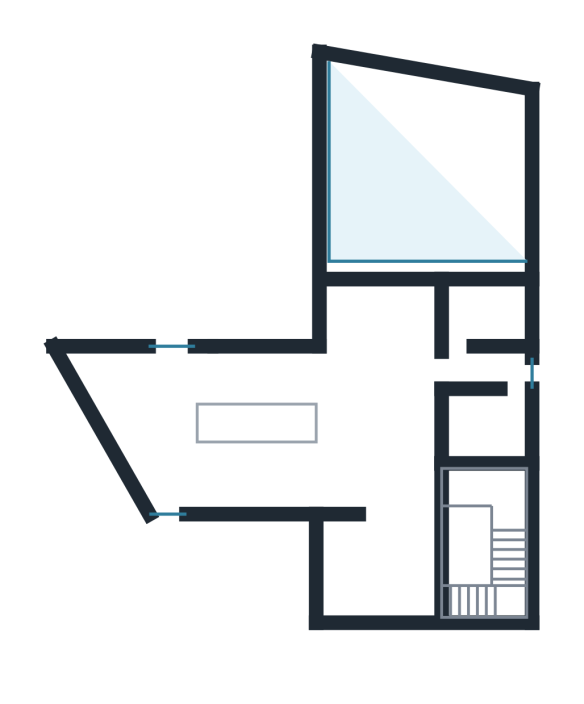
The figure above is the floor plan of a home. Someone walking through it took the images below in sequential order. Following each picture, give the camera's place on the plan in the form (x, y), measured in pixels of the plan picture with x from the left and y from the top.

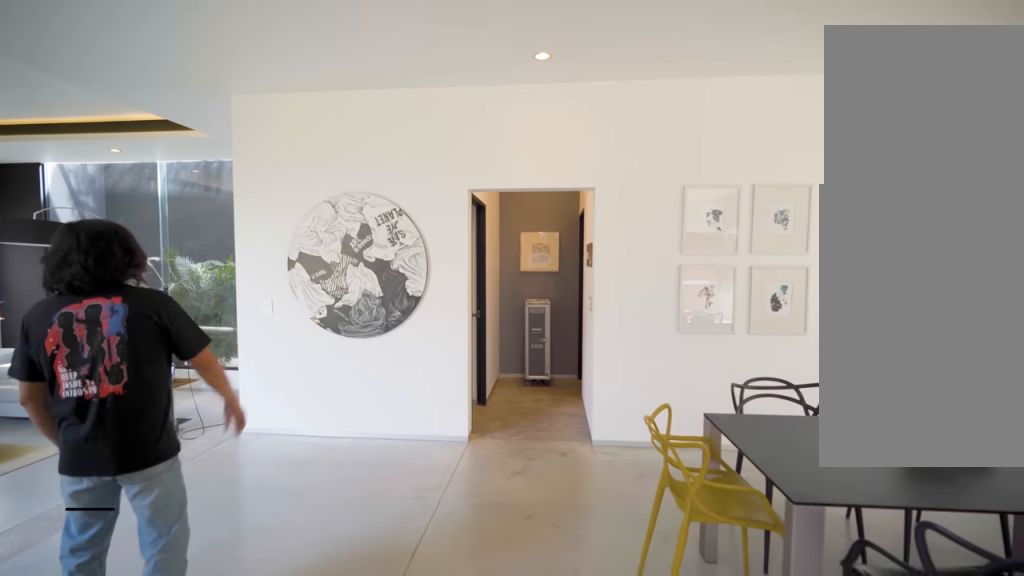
(400, 368)
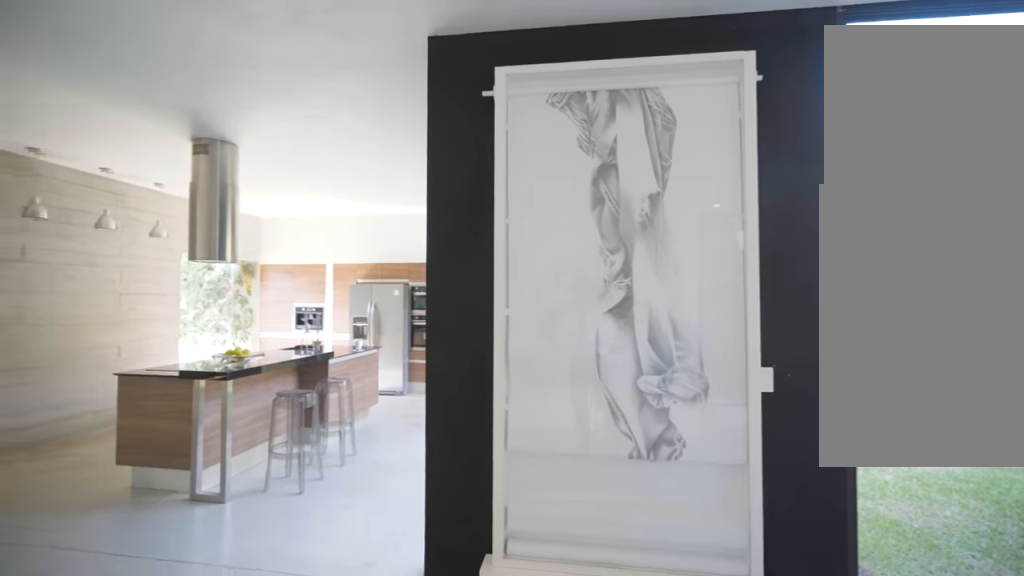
(370, 328)
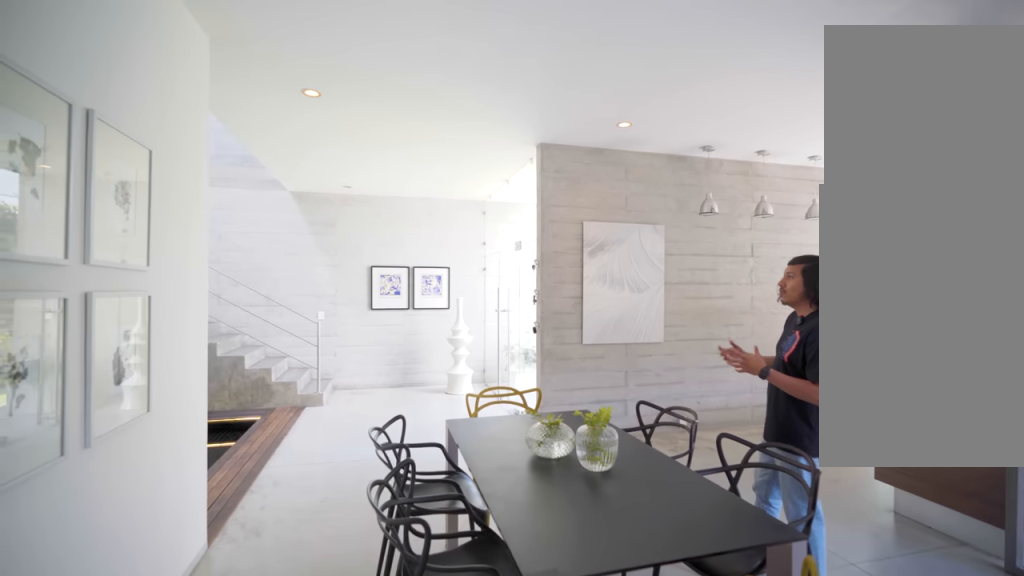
(409, 379)
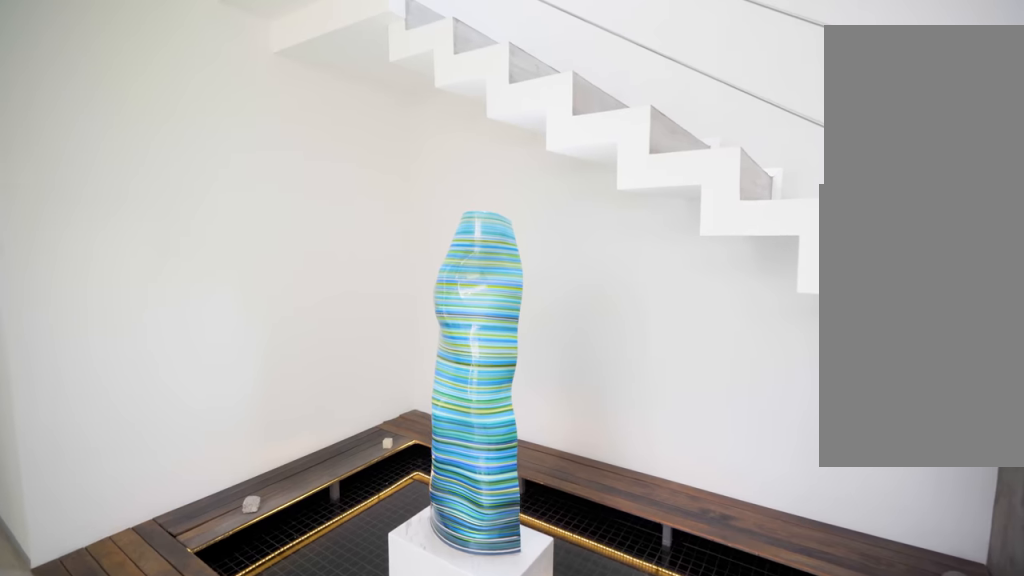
(390, 506)
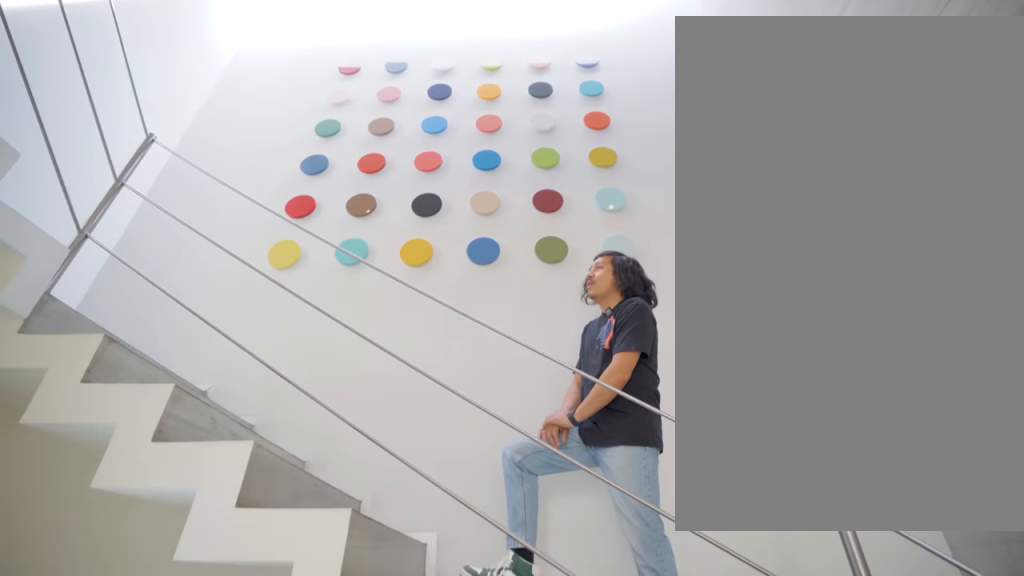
(413, 543)
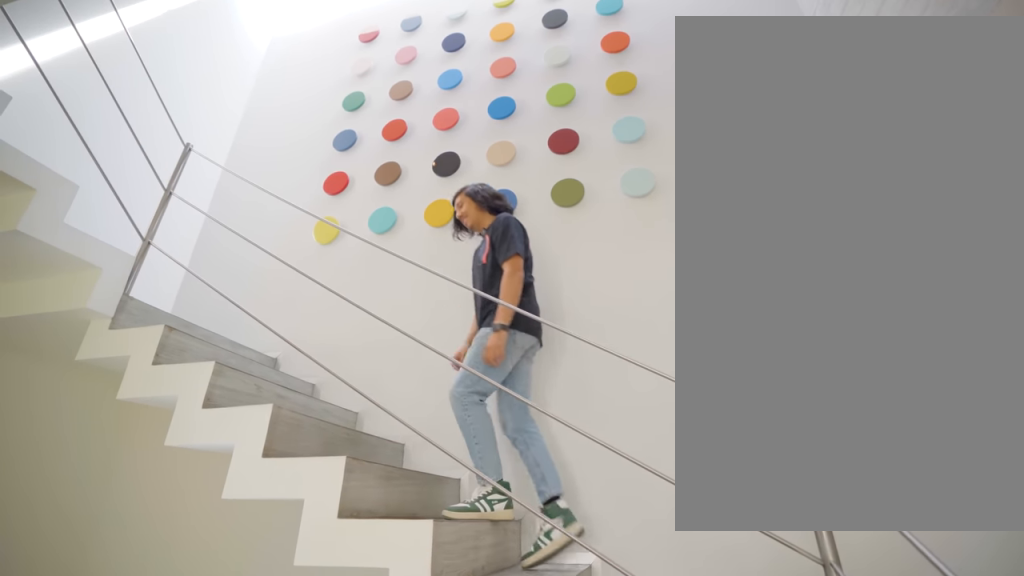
(413, 544)
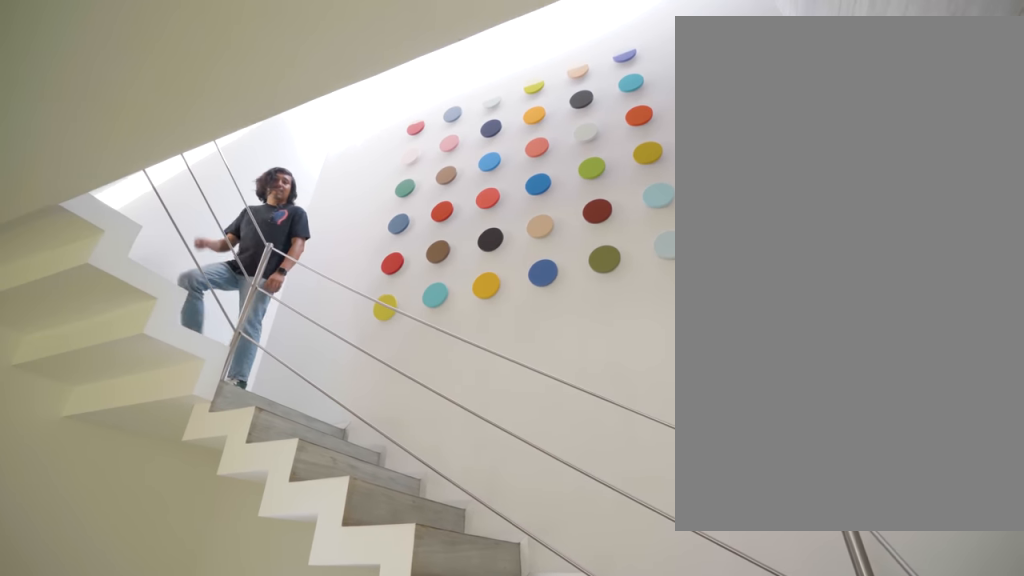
(413, 544)
